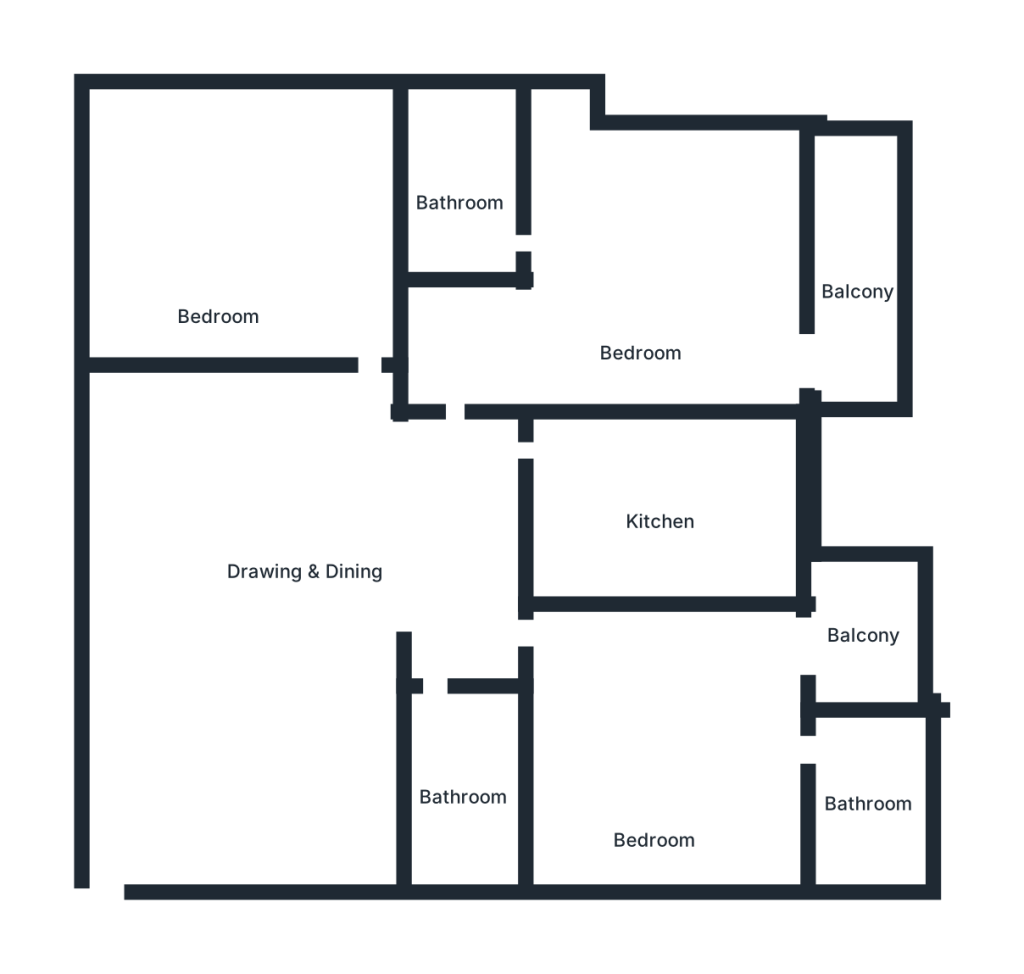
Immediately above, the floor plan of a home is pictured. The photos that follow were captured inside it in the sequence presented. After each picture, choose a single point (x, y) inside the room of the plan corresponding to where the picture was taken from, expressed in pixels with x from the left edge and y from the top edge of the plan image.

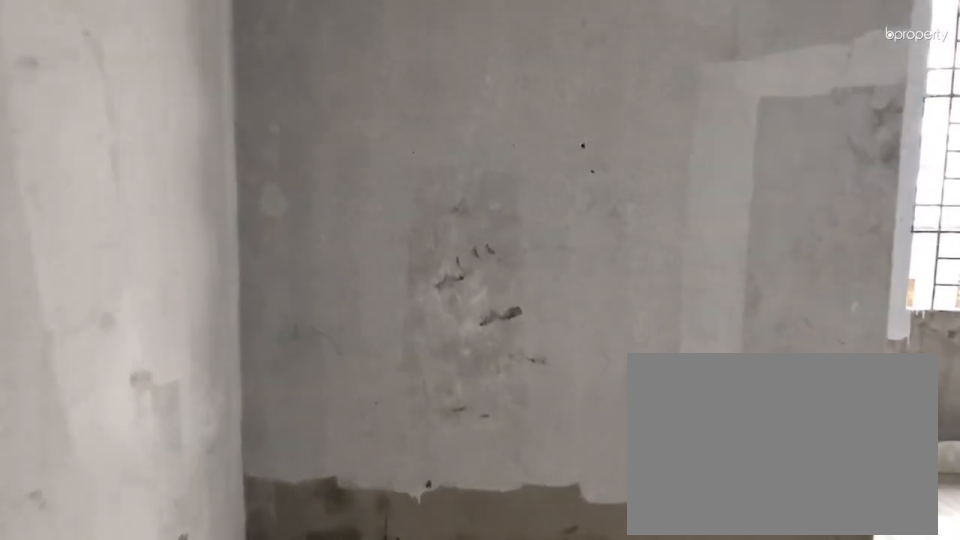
(518, 350)
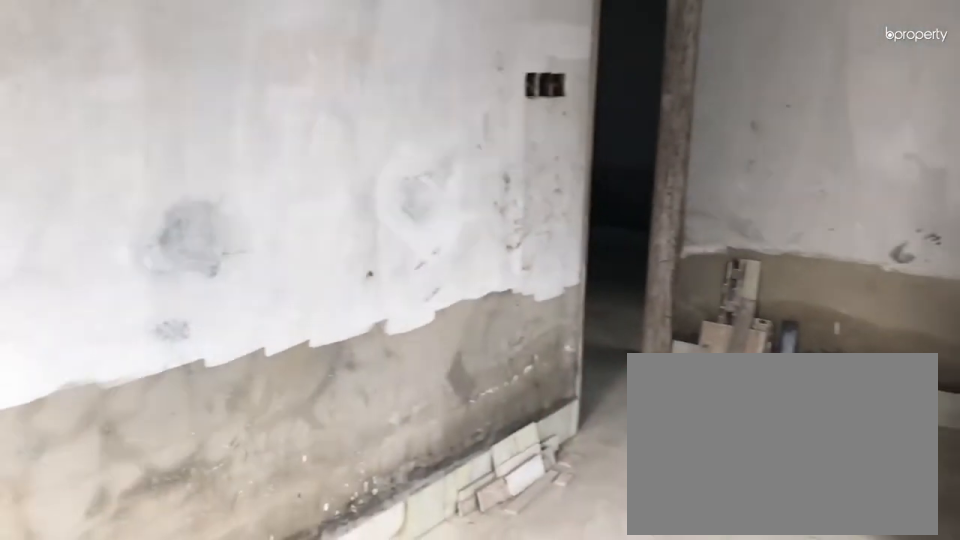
(641, 270)
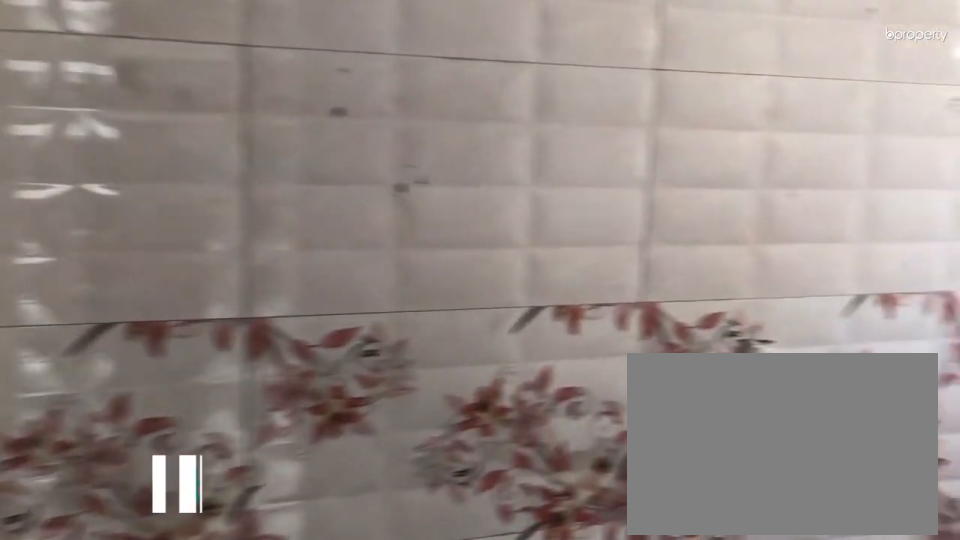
(458, 191)
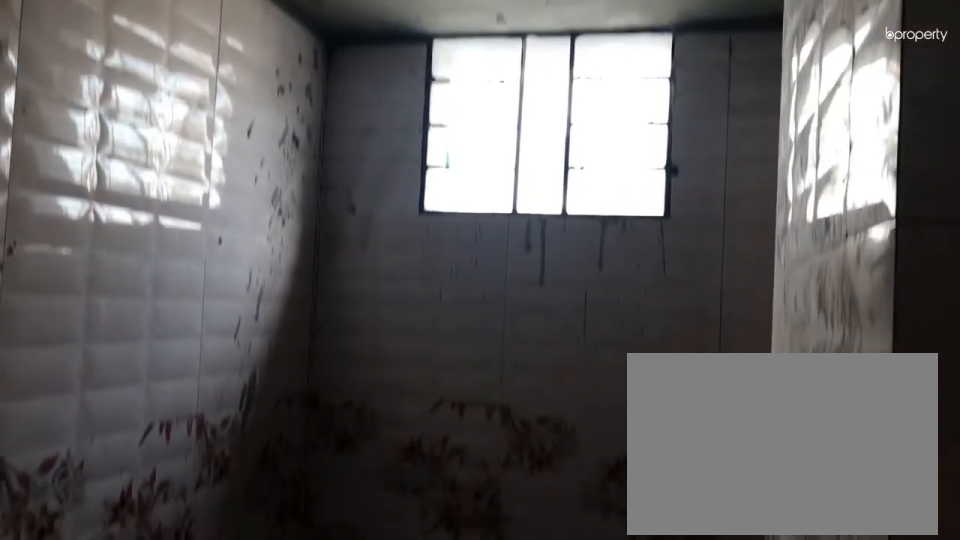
(458, 191)
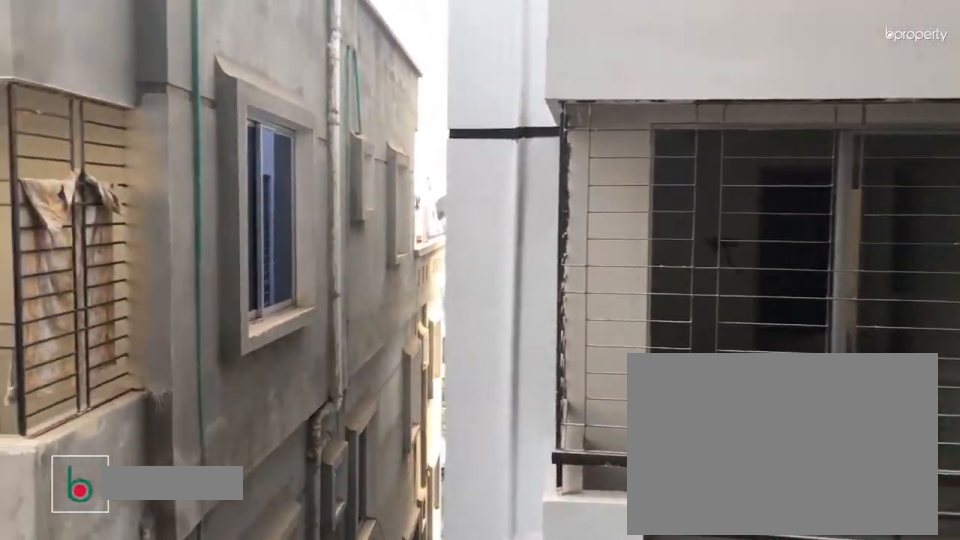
(851, 288)
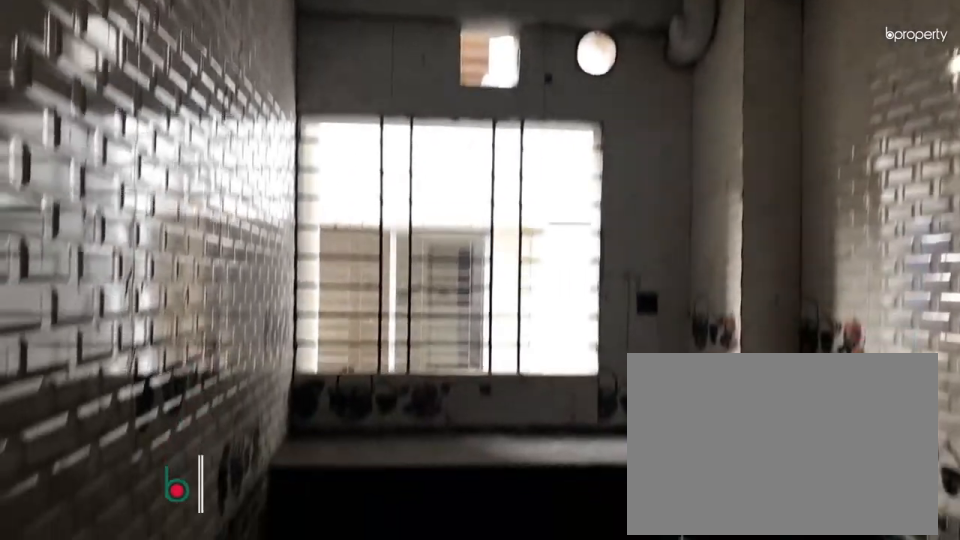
(664, 494)
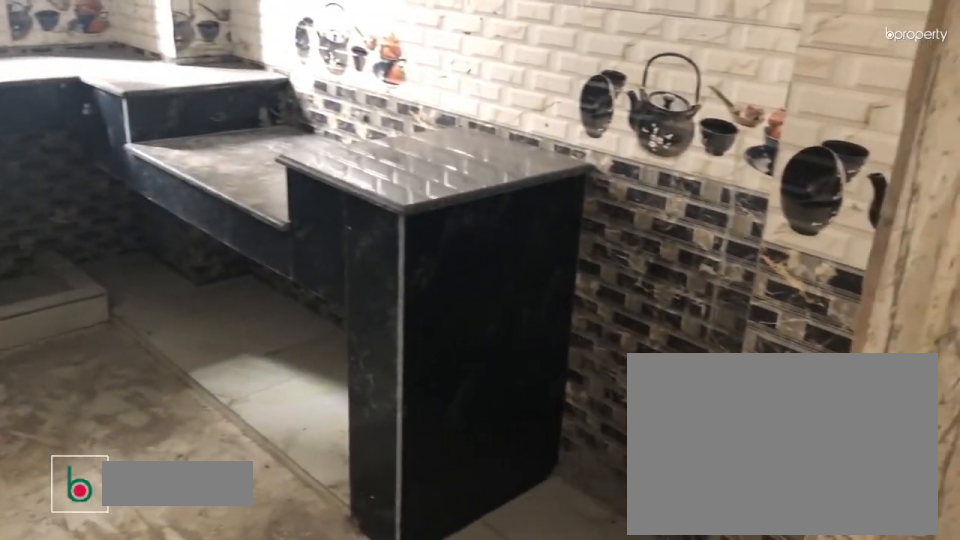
(664, 494)
